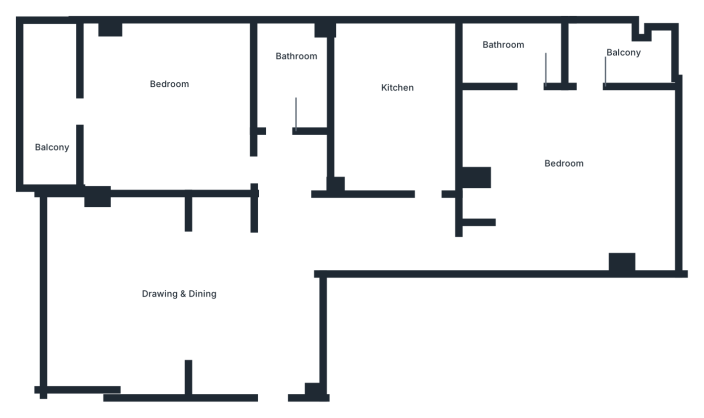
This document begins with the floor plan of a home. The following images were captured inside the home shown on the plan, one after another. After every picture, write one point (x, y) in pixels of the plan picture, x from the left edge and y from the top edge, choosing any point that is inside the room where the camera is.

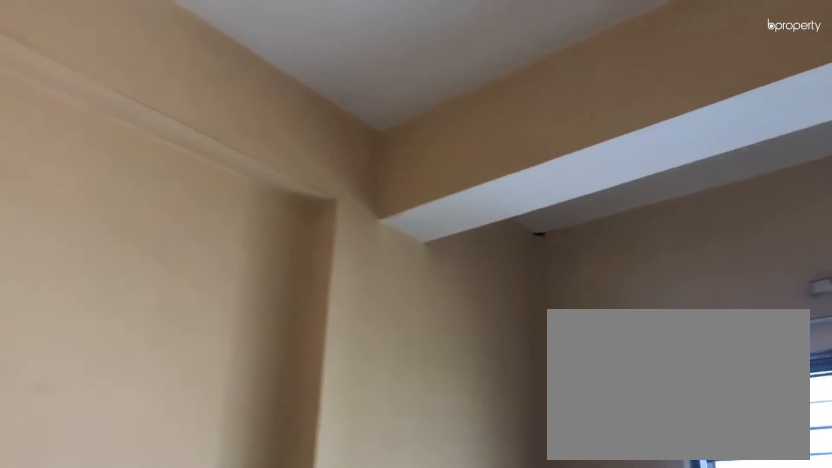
(170, 300)
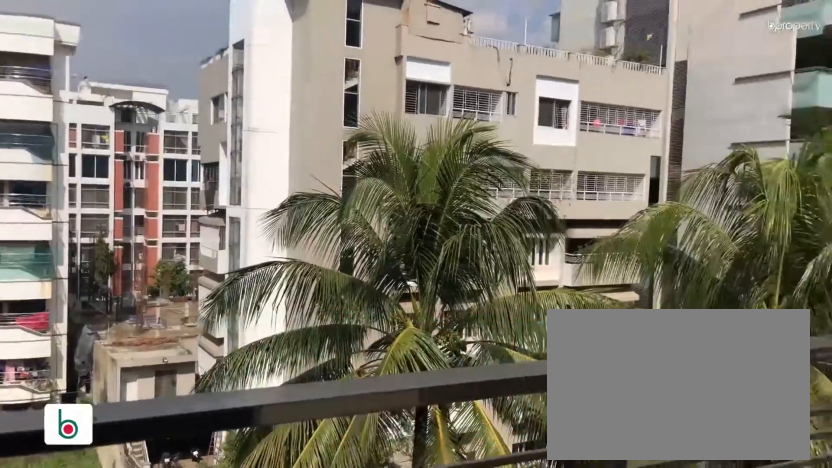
(57, 111)
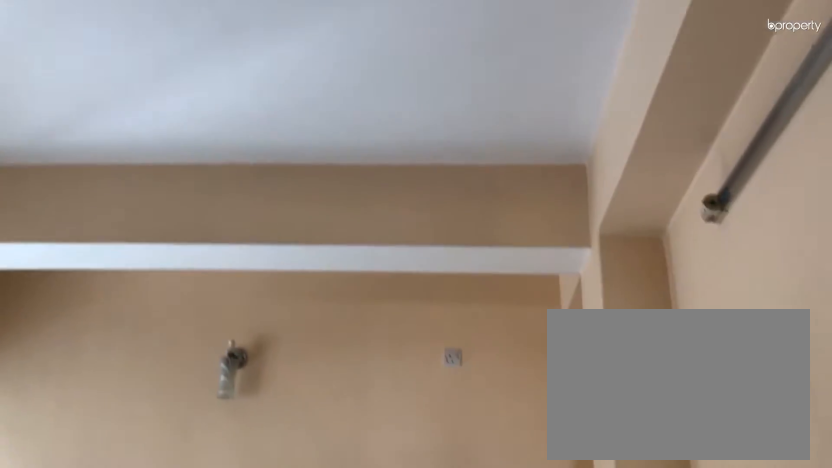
(546, 139)
